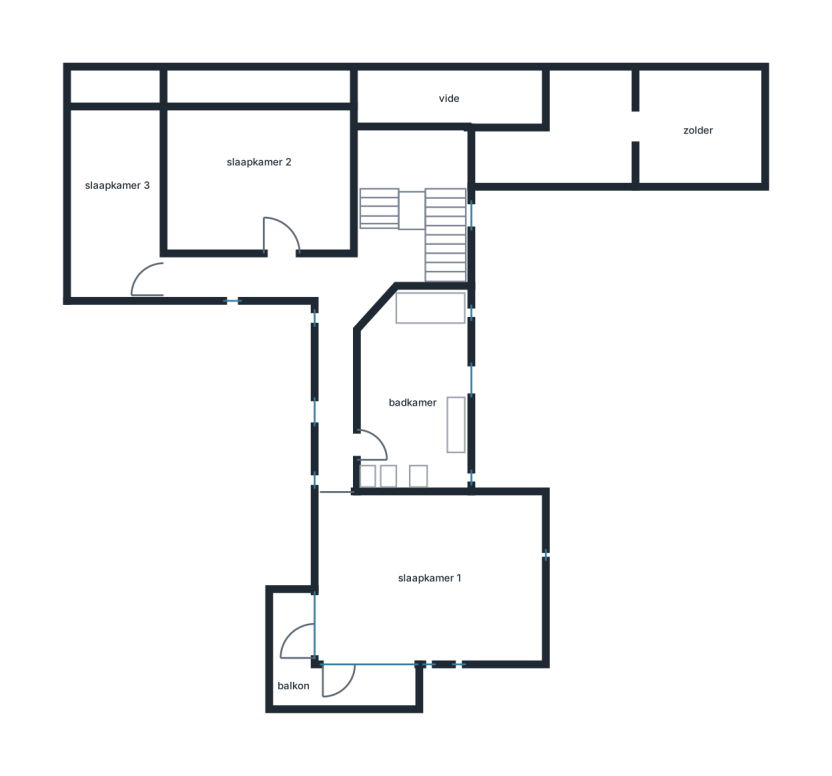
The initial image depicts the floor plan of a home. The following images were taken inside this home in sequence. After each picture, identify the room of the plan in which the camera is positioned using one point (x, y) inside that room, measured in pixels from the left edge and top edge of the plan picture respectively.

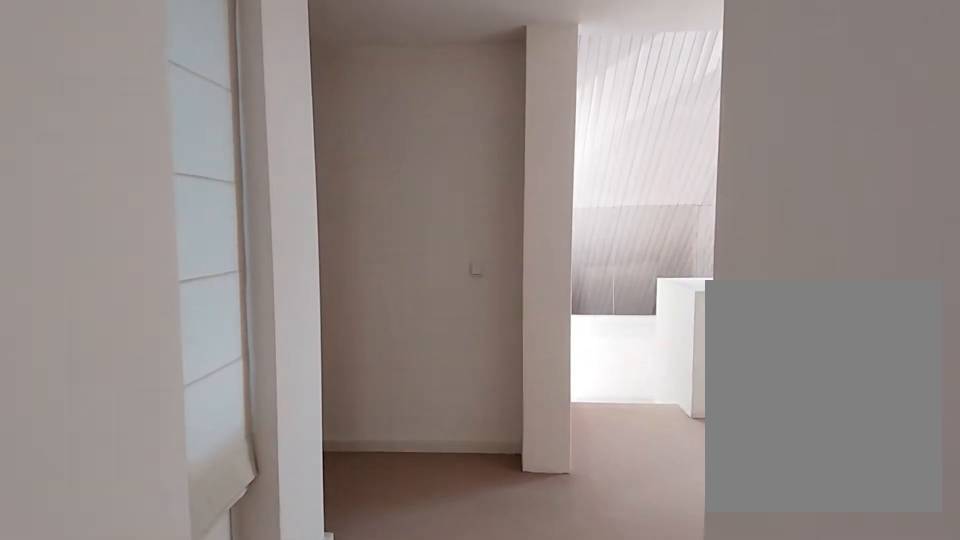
(347, 268)
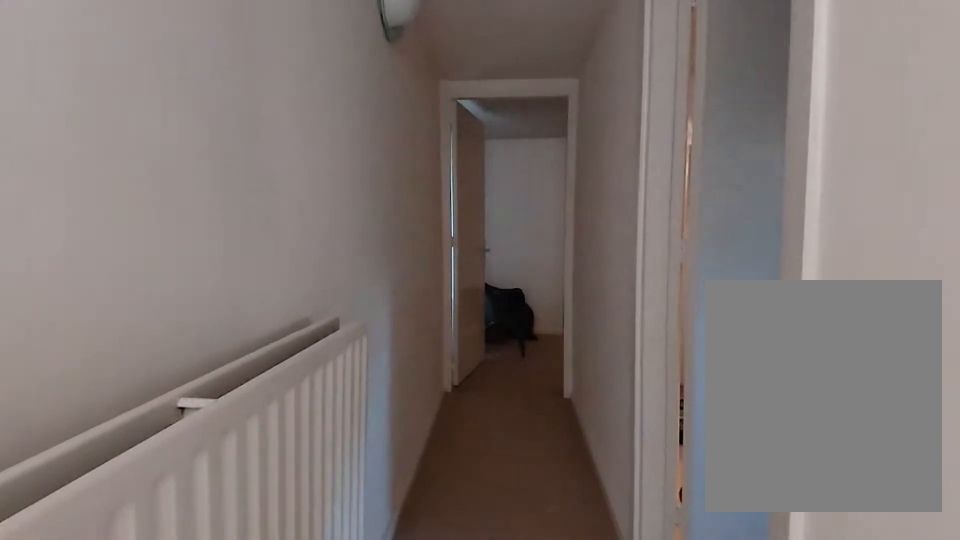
(347, 268)
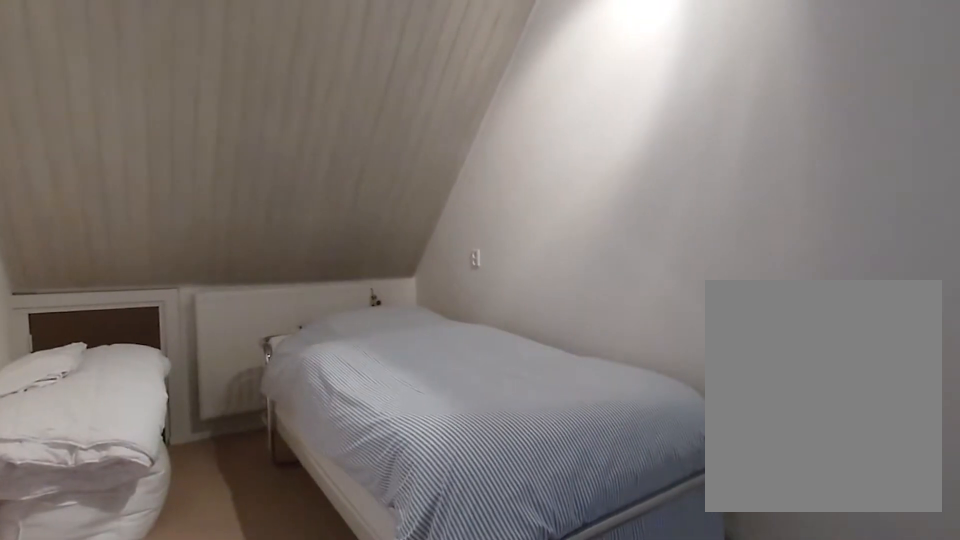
(117, 203)
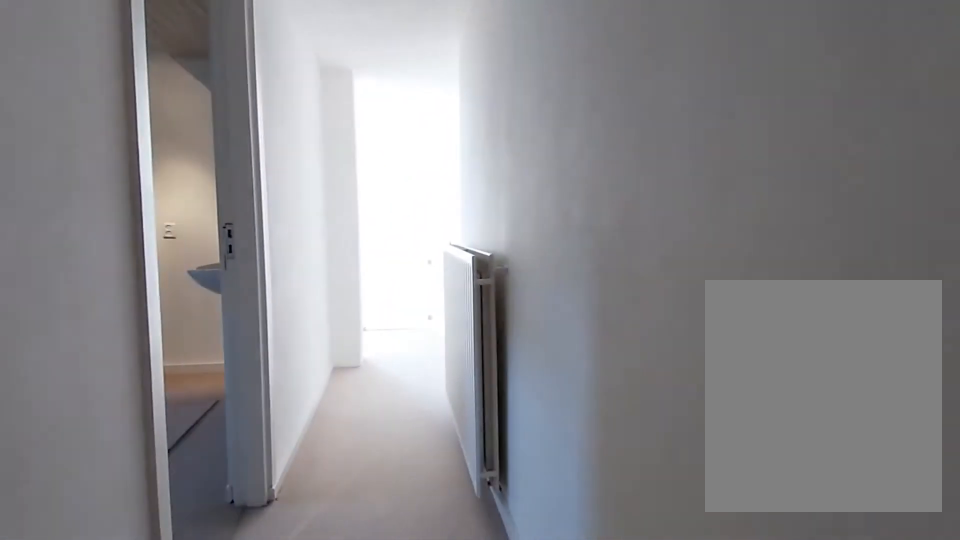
(347, 269)
